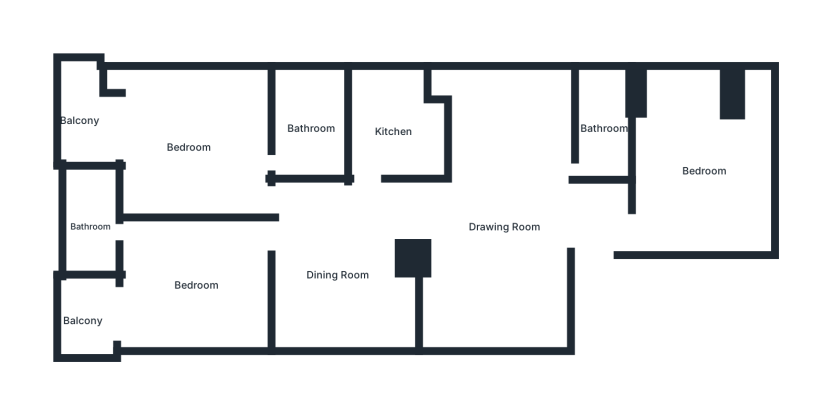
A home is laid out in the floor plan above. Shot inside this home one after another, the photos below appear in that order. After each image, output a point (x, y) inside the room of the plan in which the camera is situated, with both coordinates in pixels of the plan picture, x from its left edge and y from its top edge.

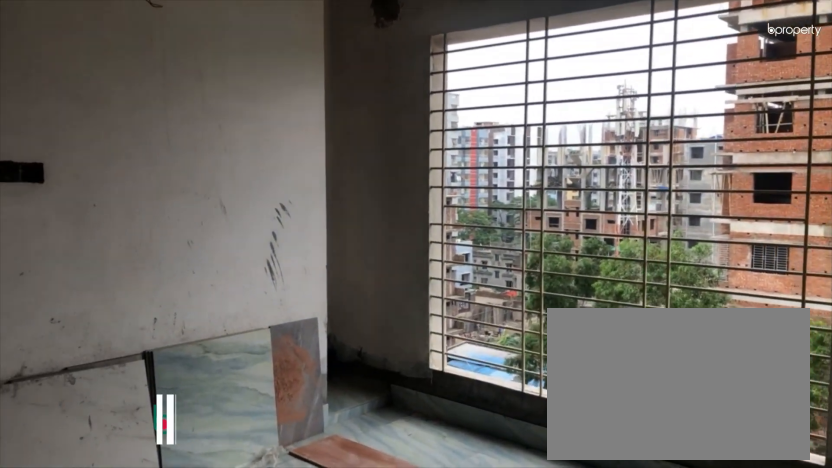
(503, 227)
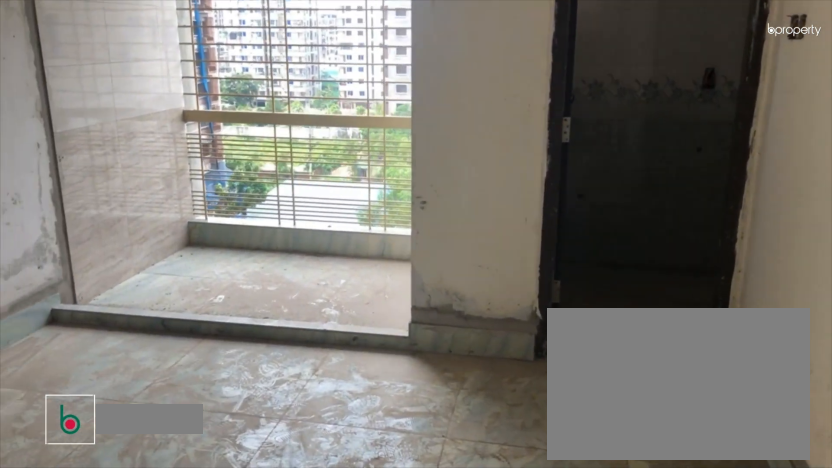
(196, 285)
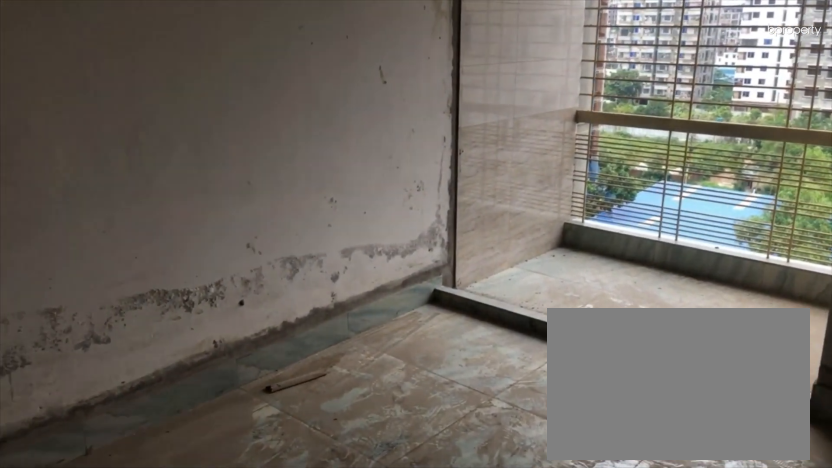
(196, 285)
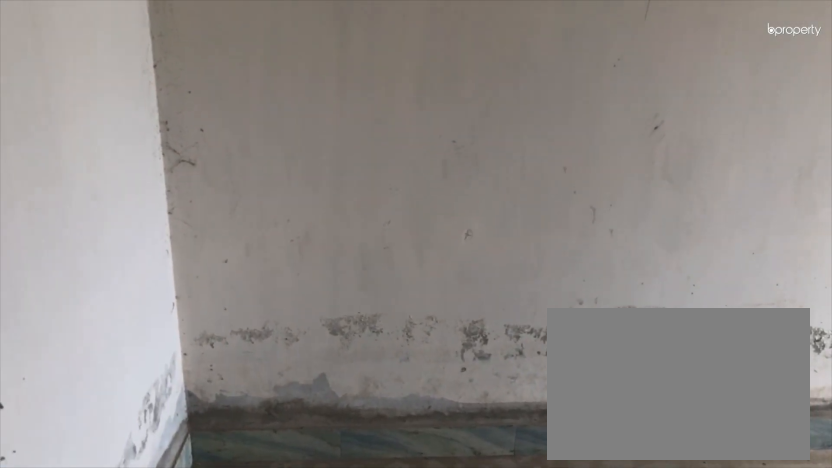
(196, 285)
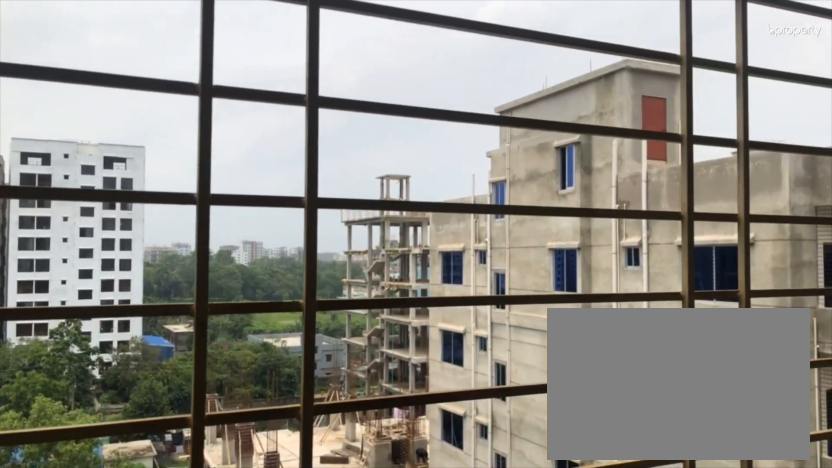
(83, 320)
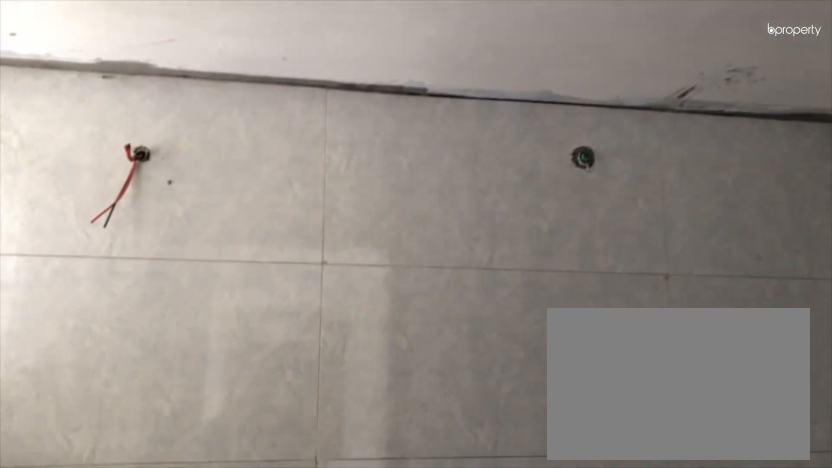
(88, 227)
